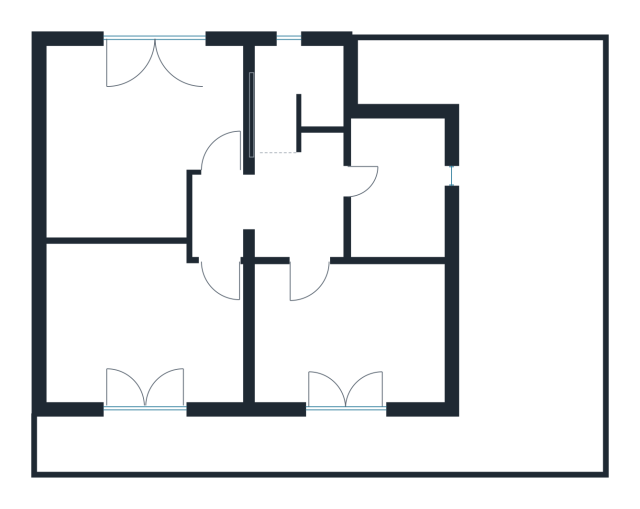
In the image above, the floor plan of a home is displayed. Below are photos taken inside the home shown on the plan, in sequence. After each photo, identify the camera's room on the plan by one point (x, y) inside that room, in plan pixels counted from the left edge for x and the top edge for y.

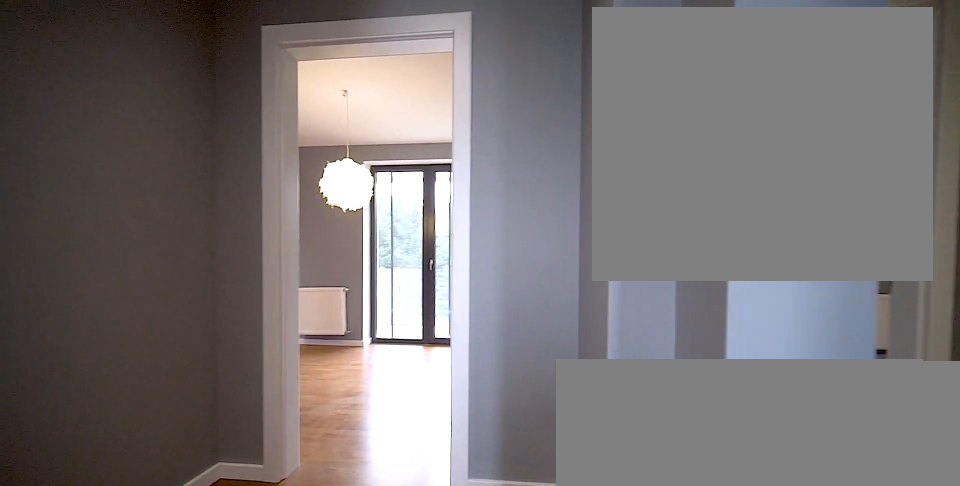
(287, 201)
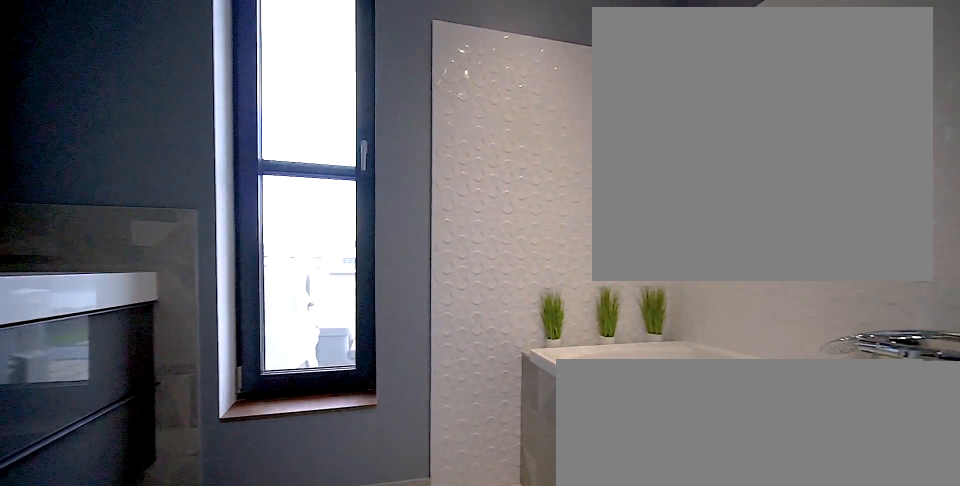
(402, 193)
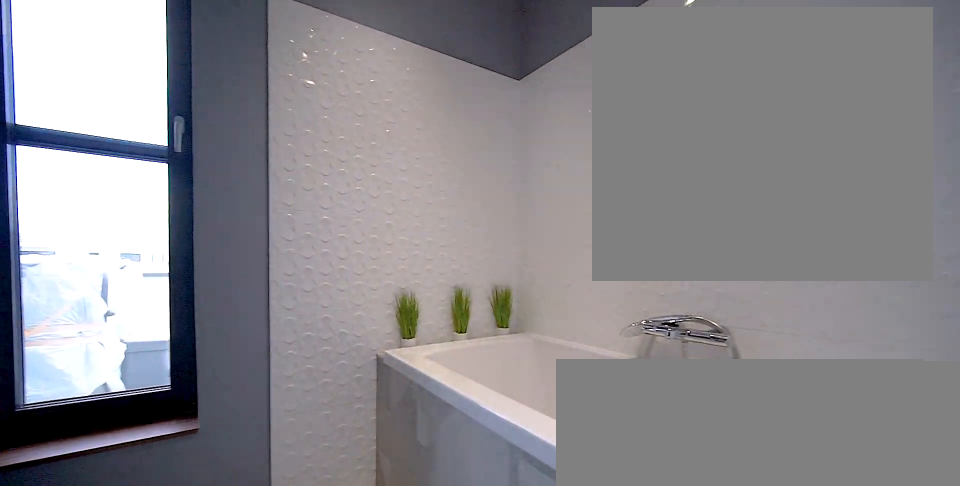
(402, 193)
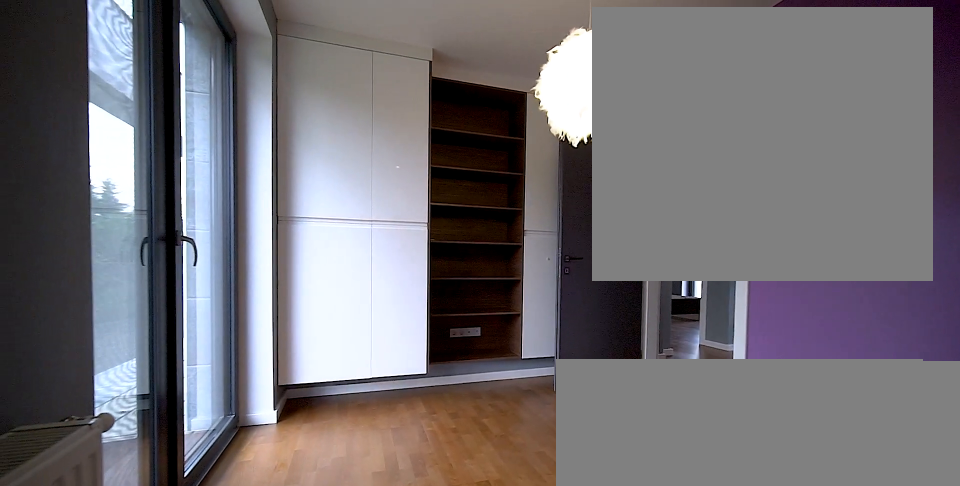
(347, 331)
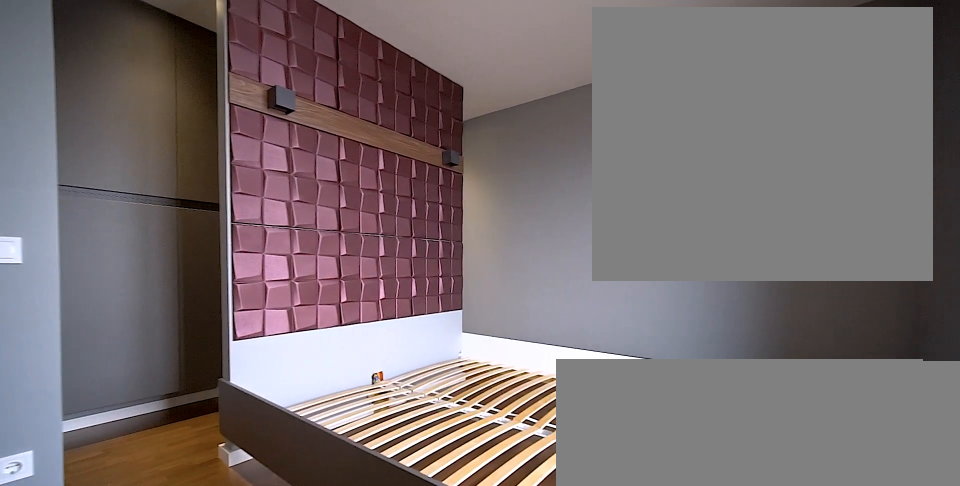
(143, 135)
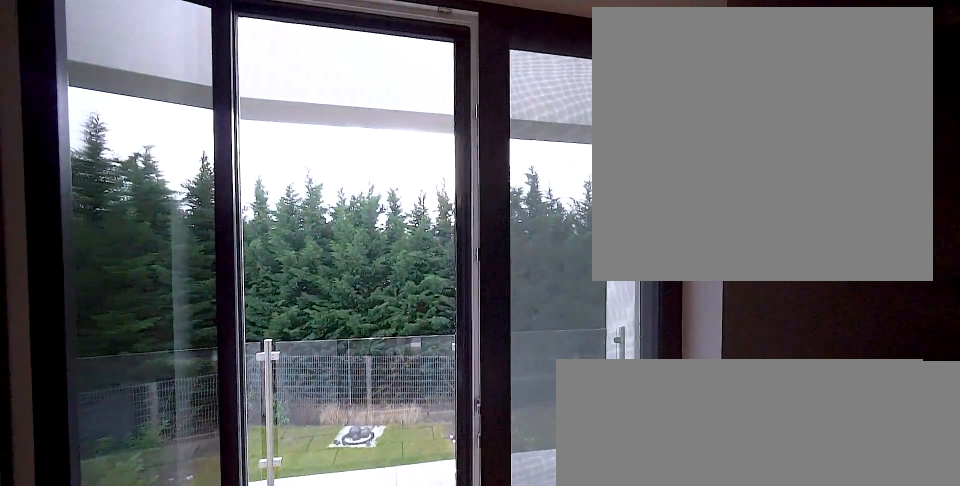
(154, 322)
